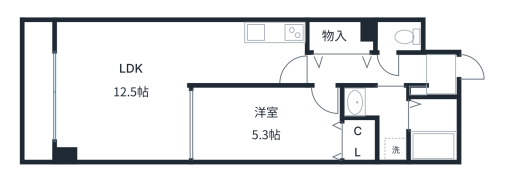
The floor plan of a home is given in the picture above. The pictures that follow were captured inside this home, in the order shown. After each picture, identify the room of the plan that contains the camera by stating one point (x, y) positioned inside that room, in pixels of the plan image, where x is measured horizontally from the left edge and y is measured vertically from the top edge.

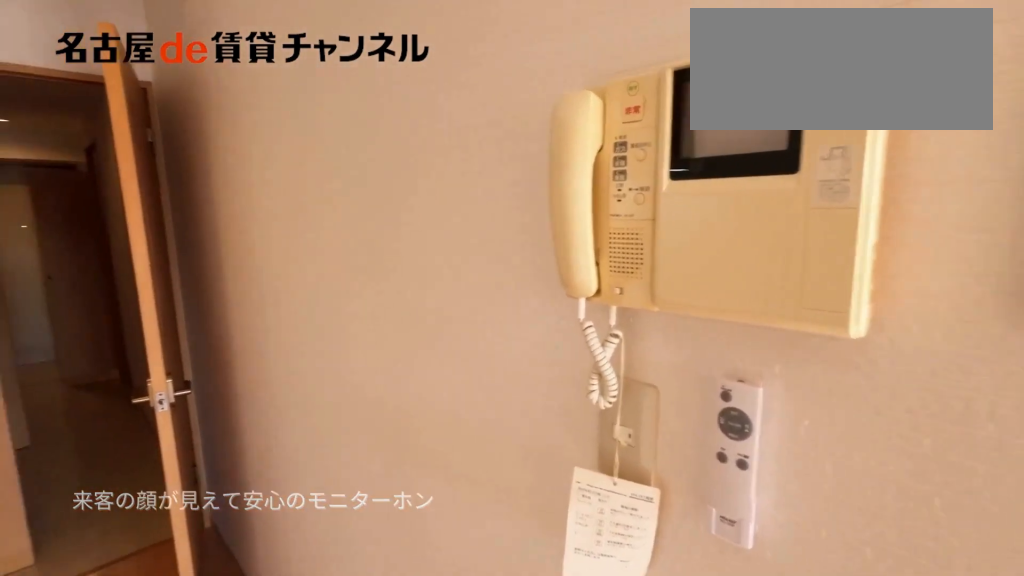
(246, 64)
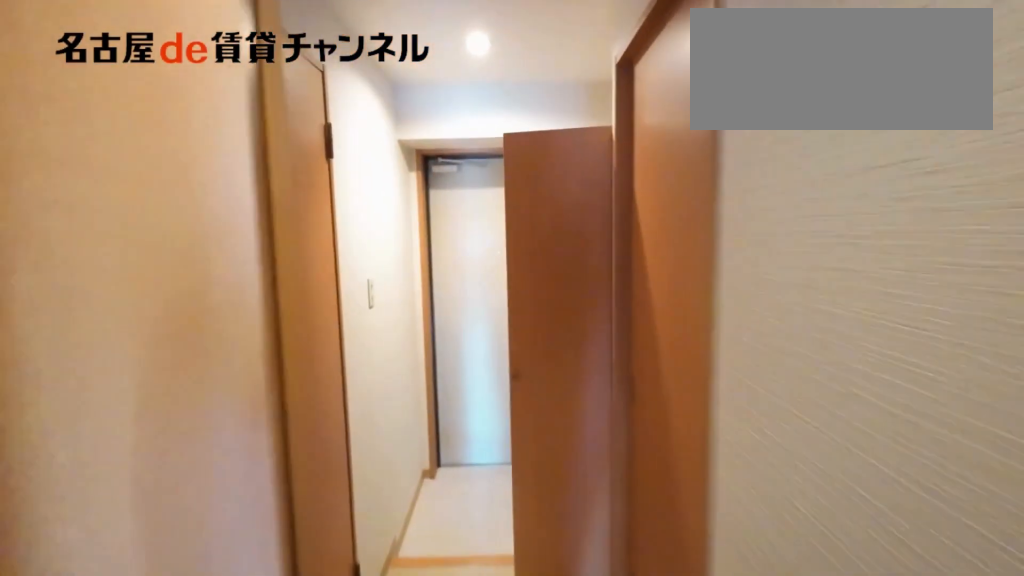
(368, 70)
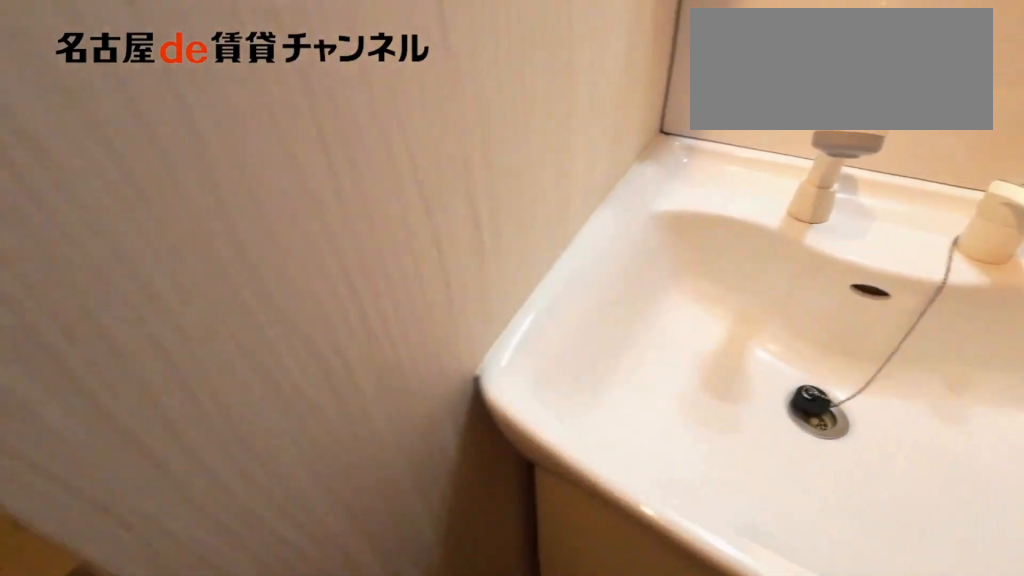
(381, 117)
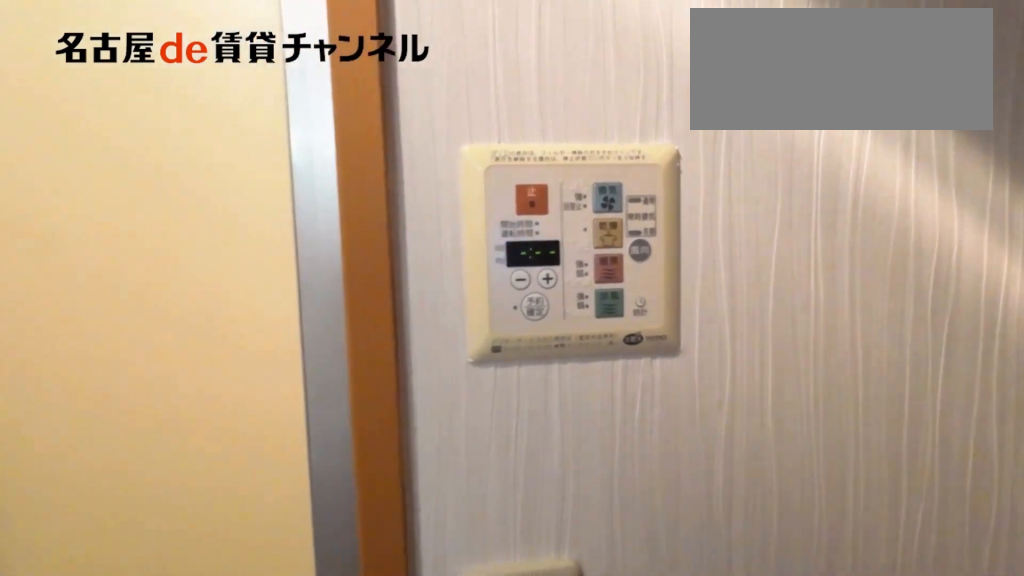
(381, 117)
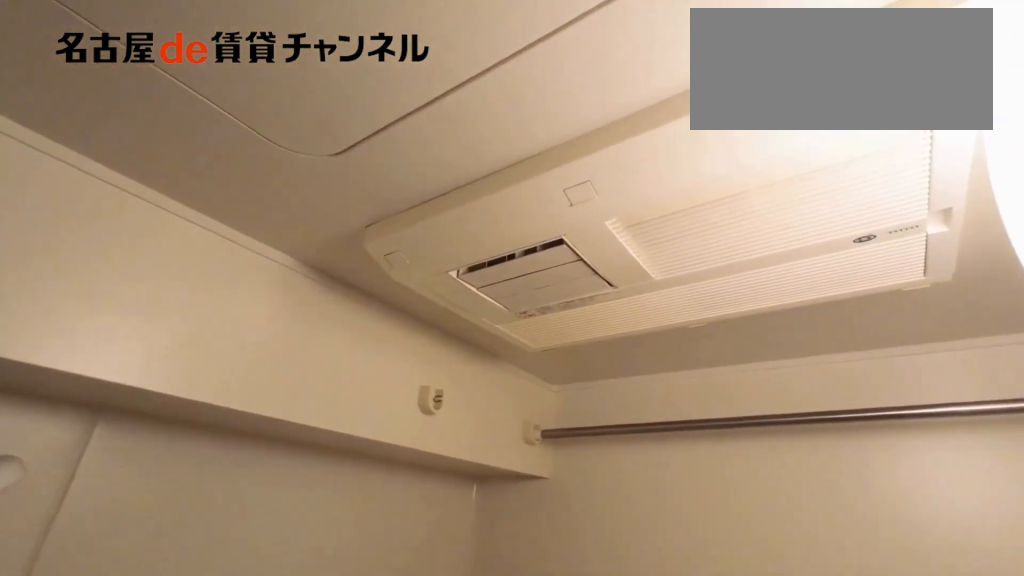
(433, 129)
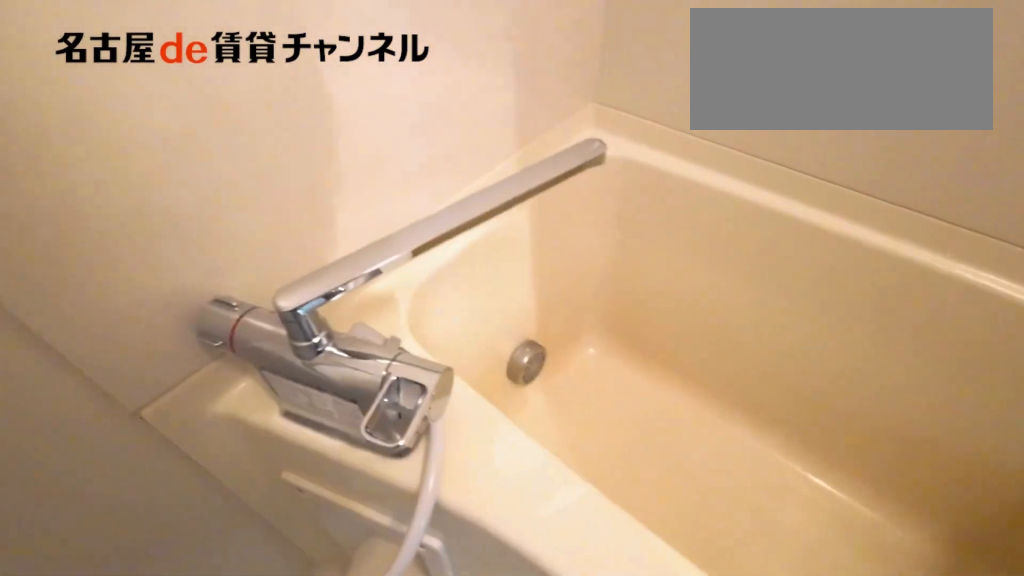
(433, 129)
